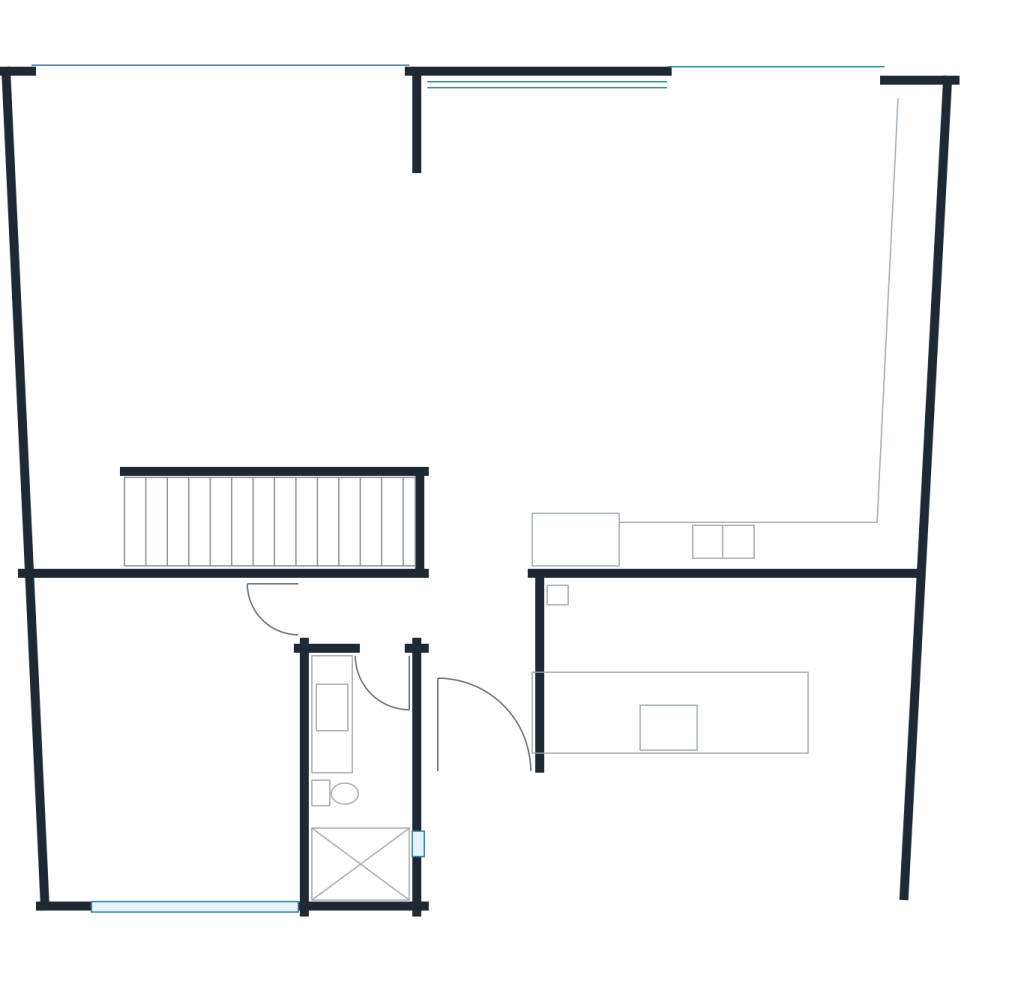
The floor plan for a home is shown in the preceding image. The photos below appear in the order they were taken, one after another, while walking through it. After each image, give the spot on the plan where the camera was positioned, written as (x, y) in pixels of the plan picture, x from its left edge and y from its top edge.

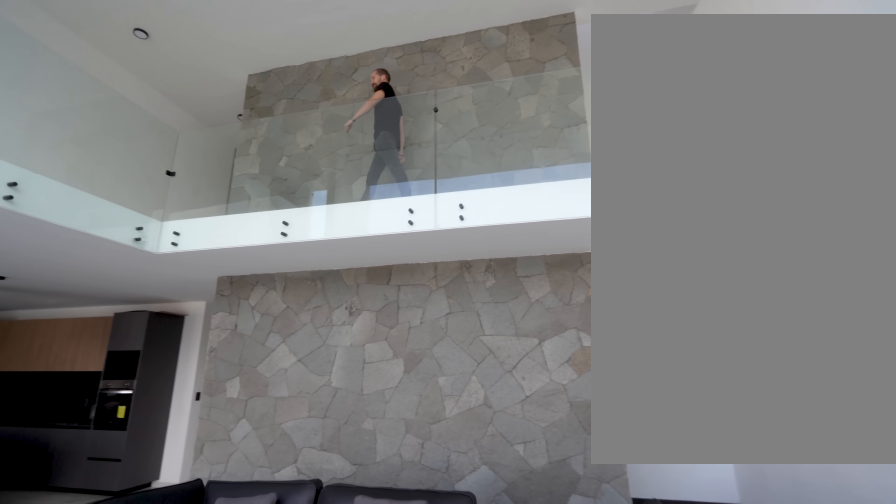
(237, 207)
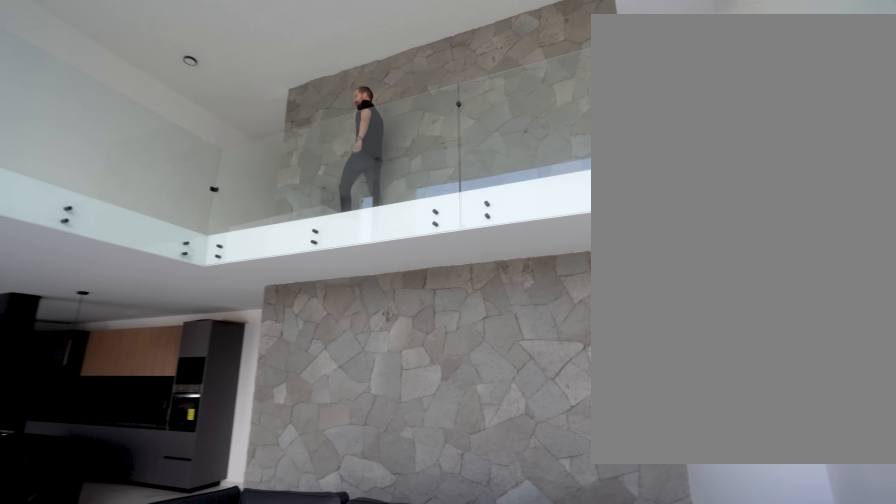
(216, 216)
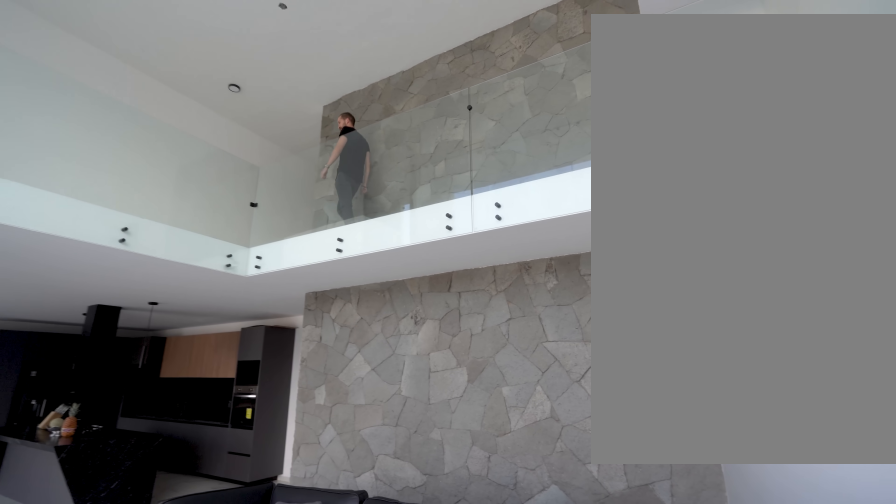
(186, 234)
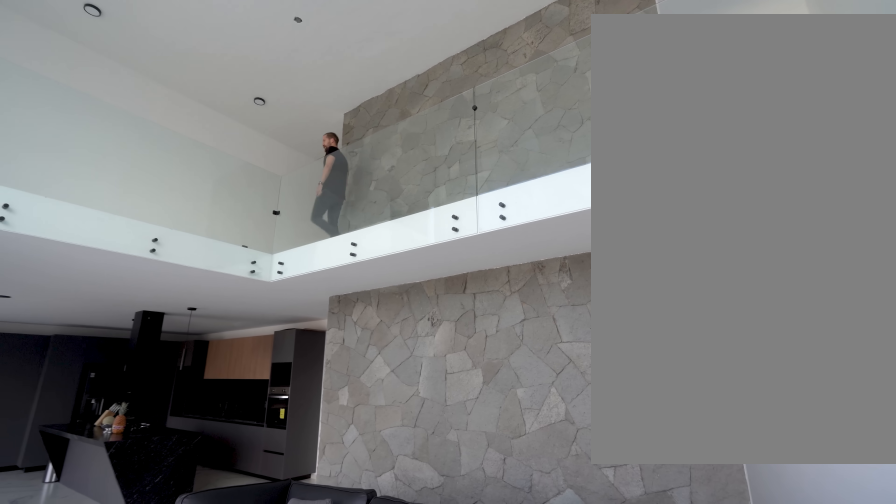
(173, 241)
